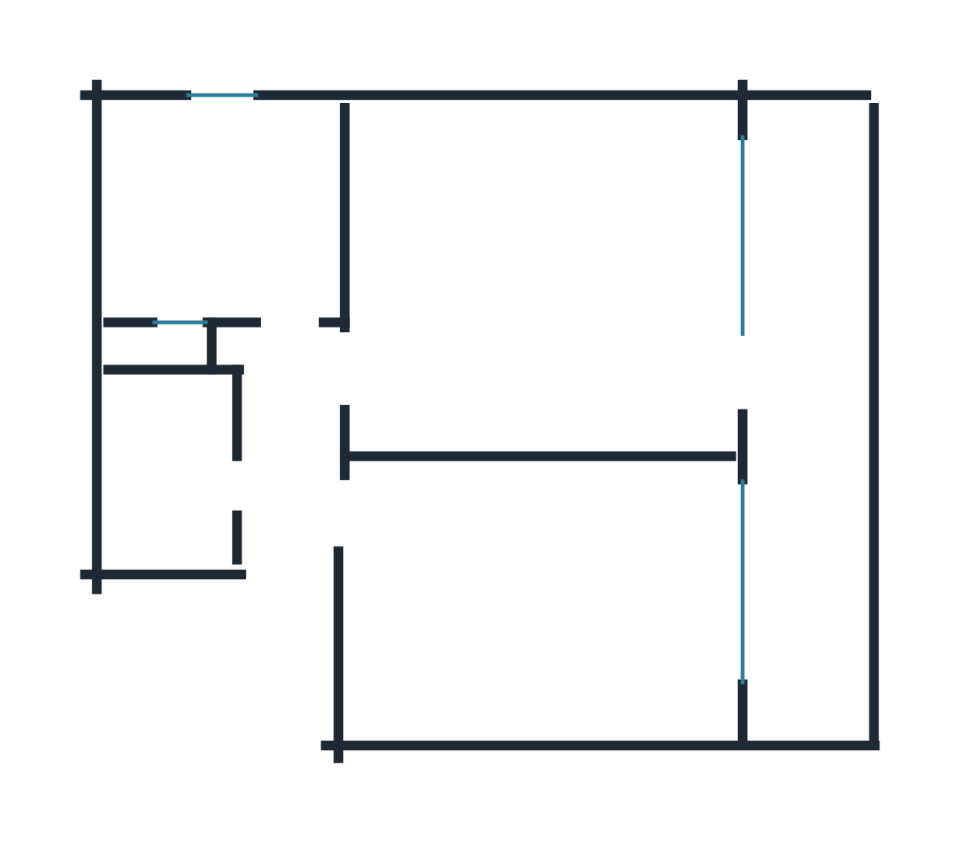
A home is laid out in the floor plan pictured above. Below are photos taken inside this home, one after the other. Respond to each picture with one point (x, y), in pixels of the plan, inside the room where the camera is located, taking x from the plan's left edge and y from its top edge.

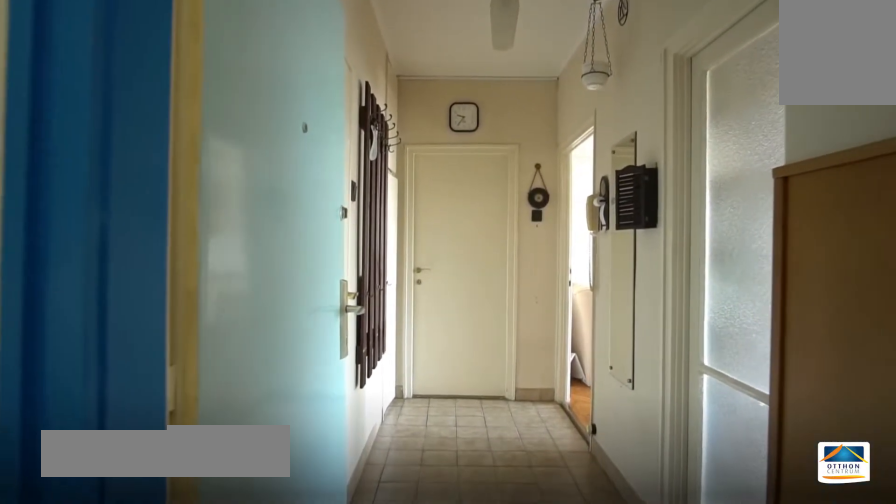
(291, 481)
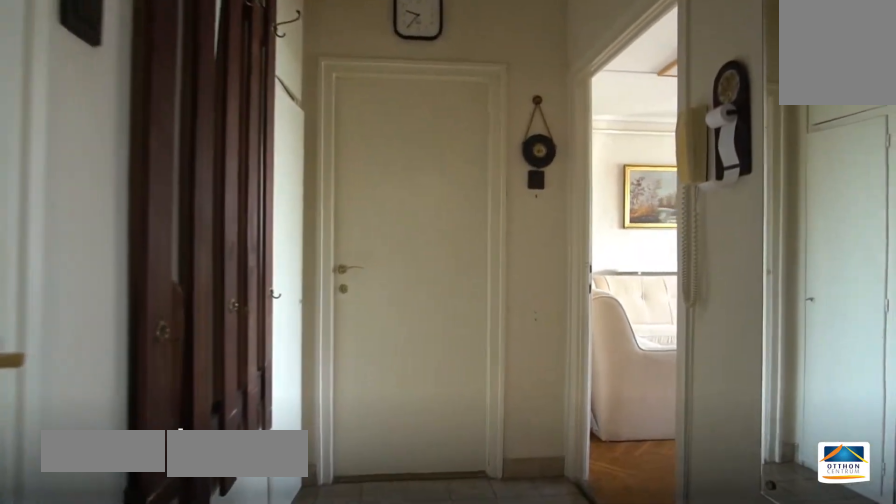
(290, 481)
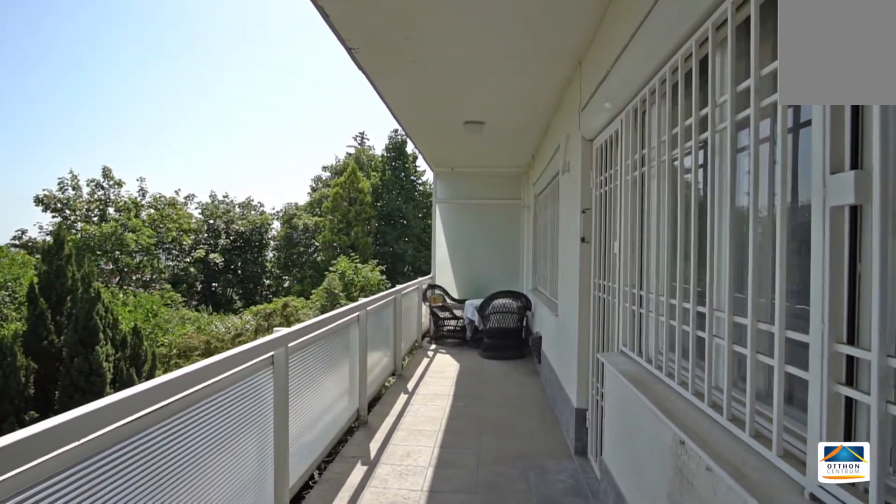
(813, 391)
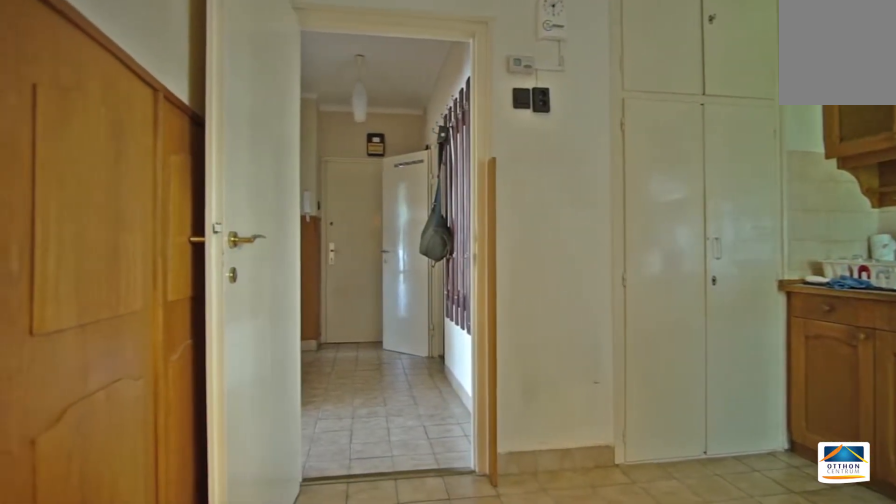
(241, 217)
